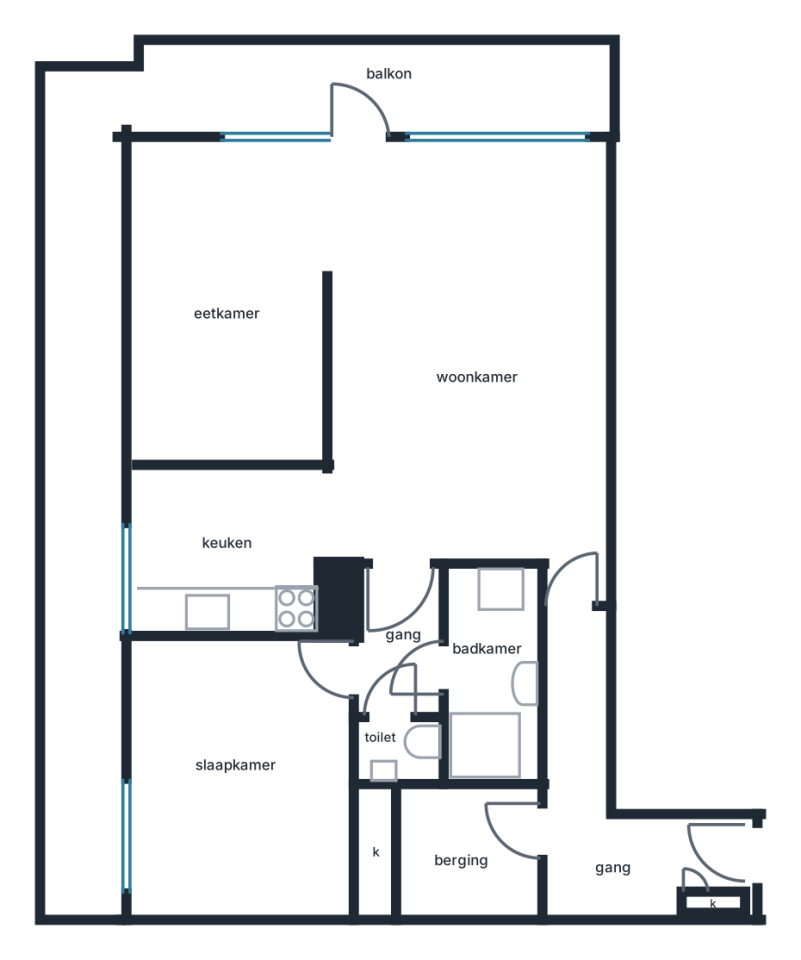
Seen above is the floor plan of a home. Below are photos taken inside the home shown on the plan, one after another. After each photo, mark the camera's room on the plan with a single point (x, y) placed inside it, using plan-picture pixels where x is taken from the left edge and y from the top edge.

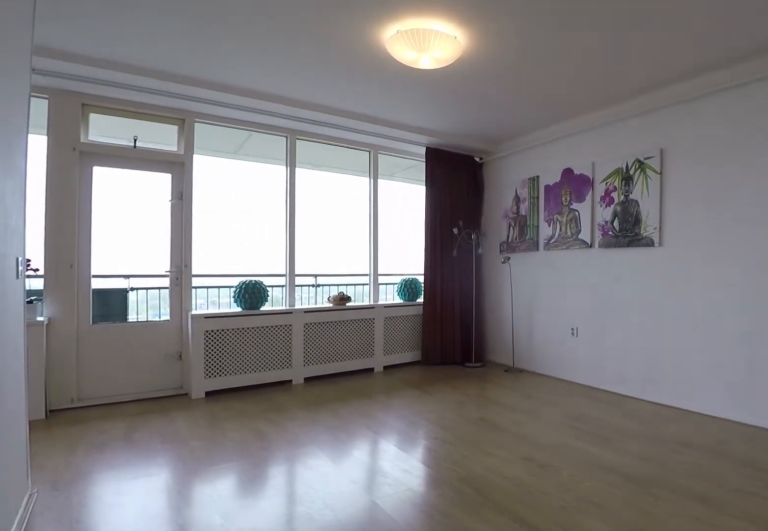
(469, 359)
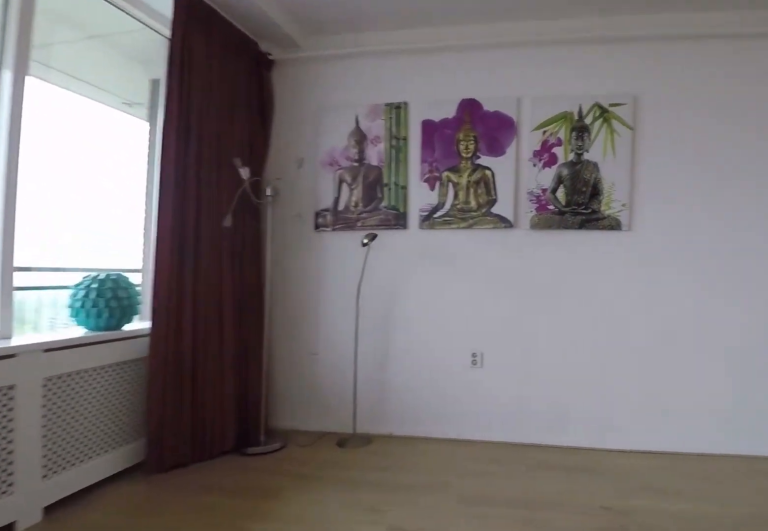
(469, 359)
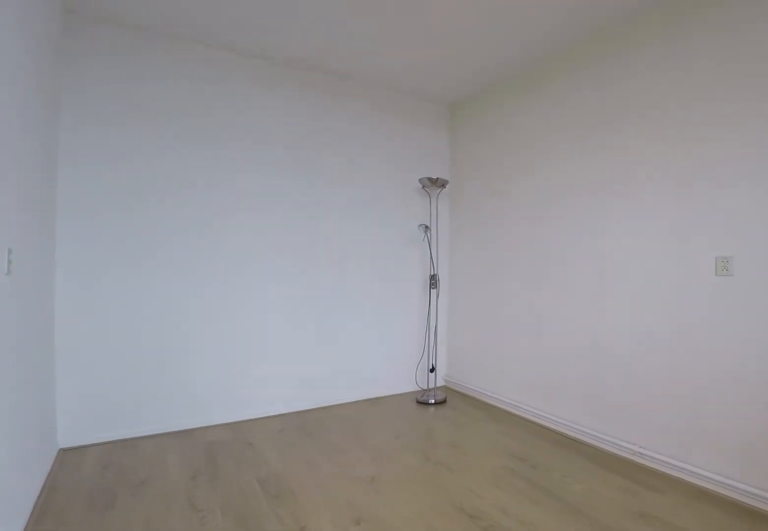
(231, 301)
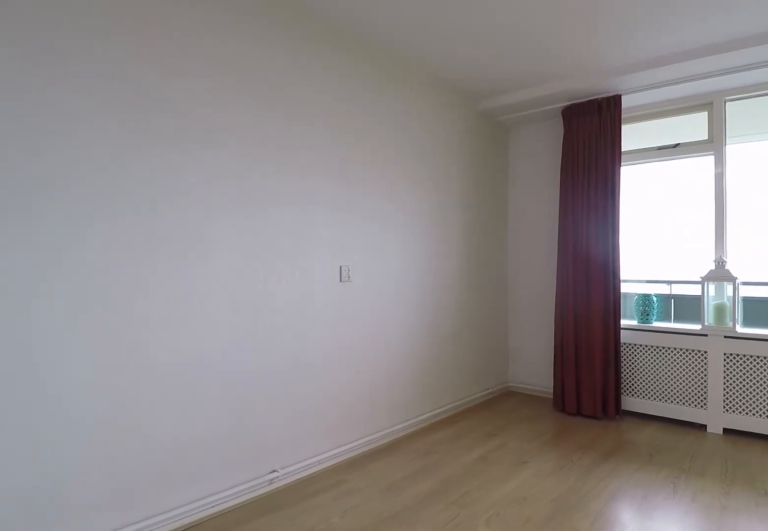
(231, 301)
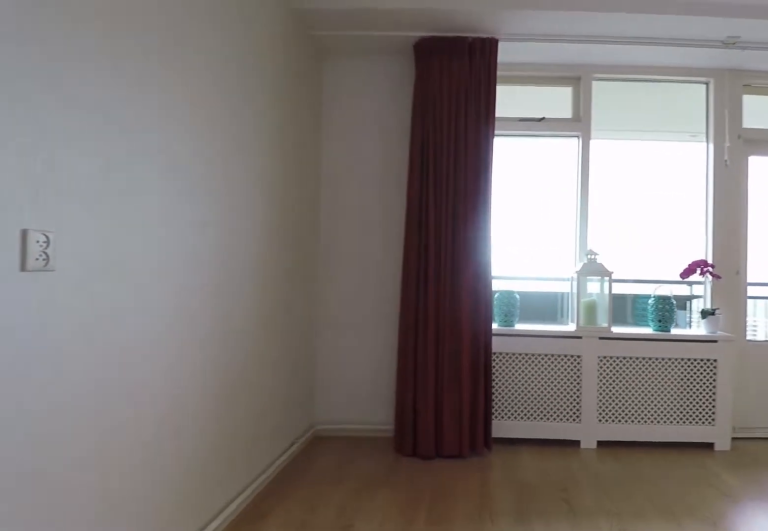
(231, 301)
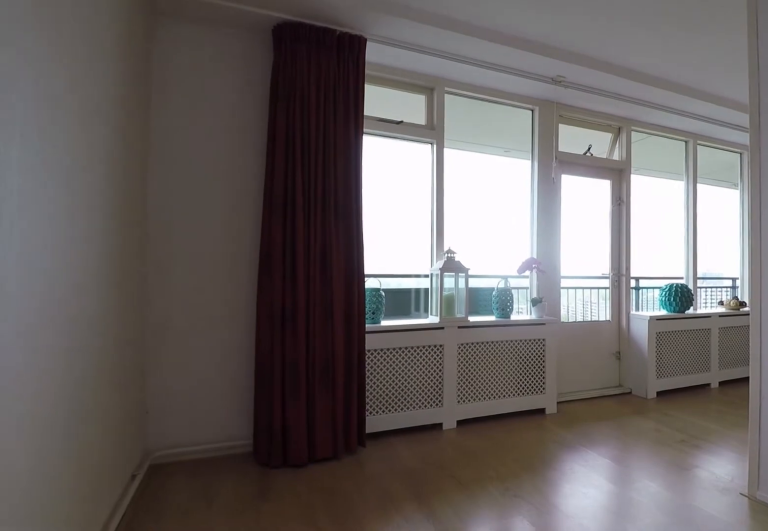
(231, 301)
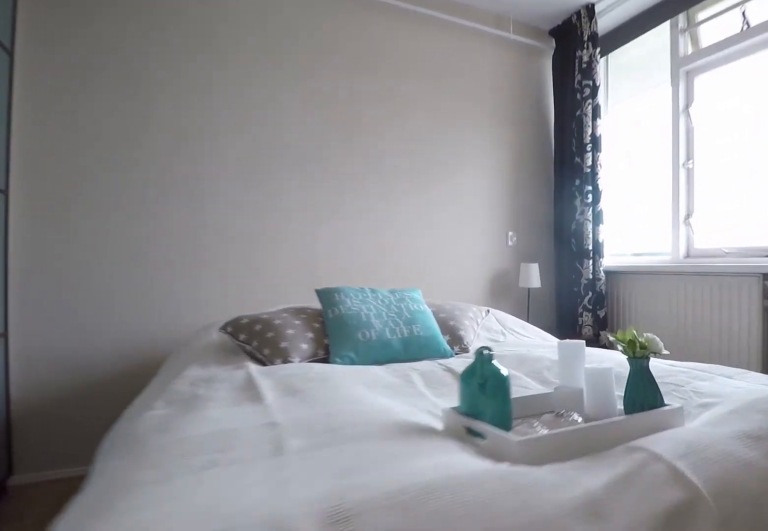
(244, 778)
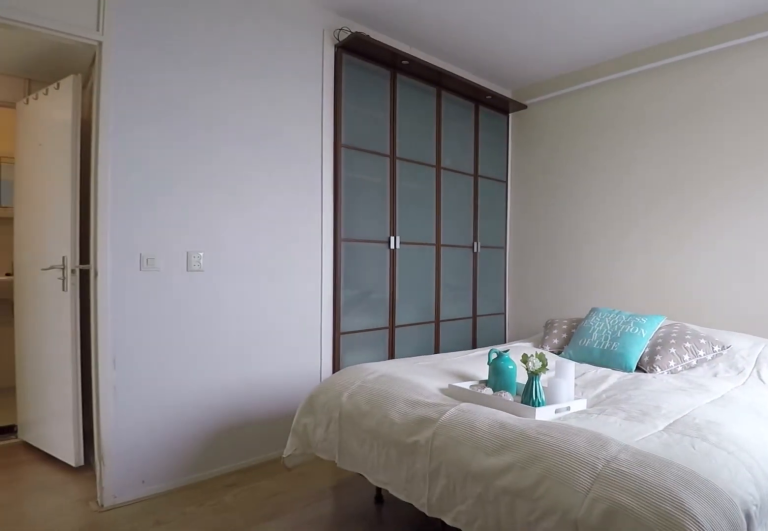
(244, 778)
